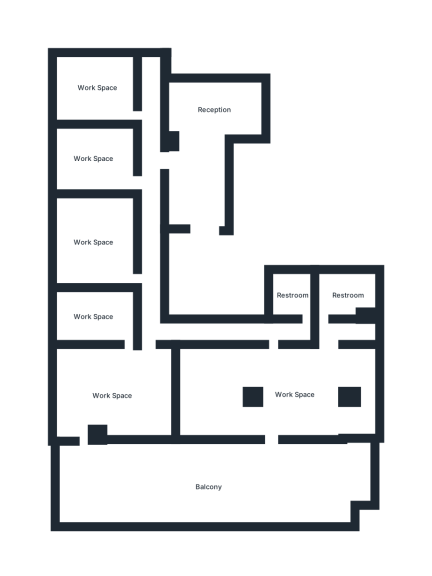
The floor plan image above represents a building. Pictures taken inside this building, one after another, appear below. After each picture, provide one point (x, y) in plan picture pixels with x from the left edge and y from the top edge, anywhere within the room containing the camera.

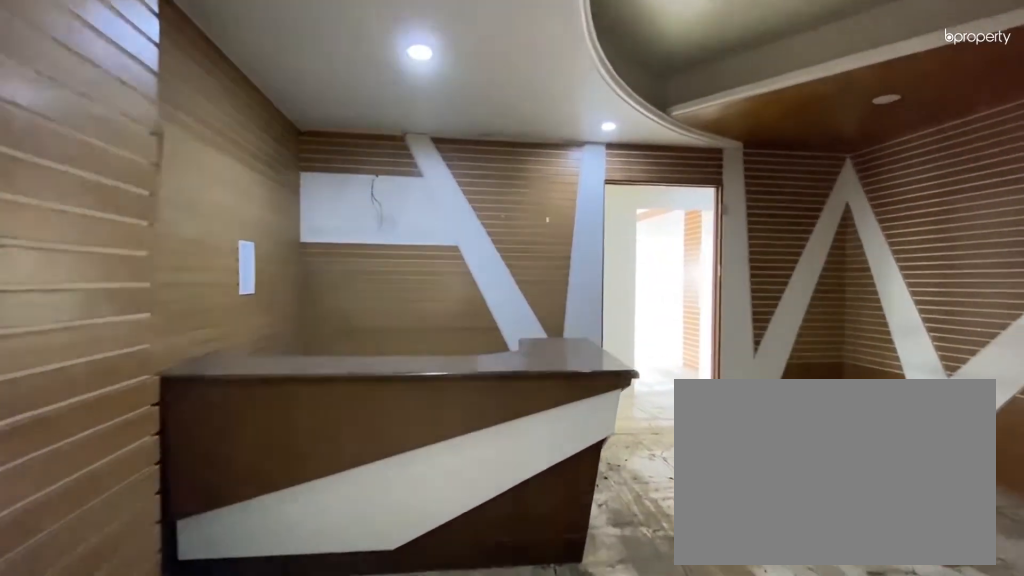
(202, 115)
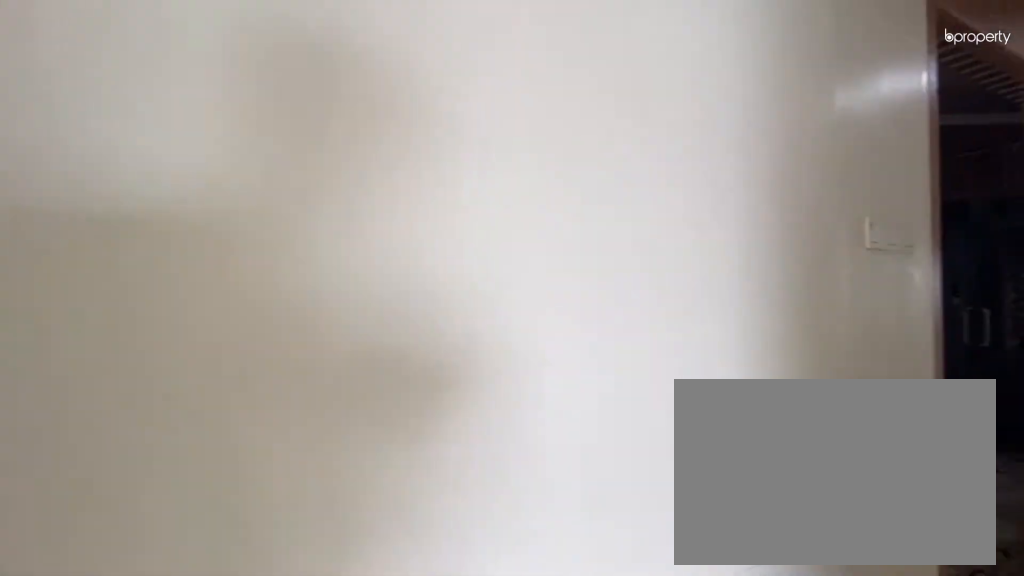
(151, 141)
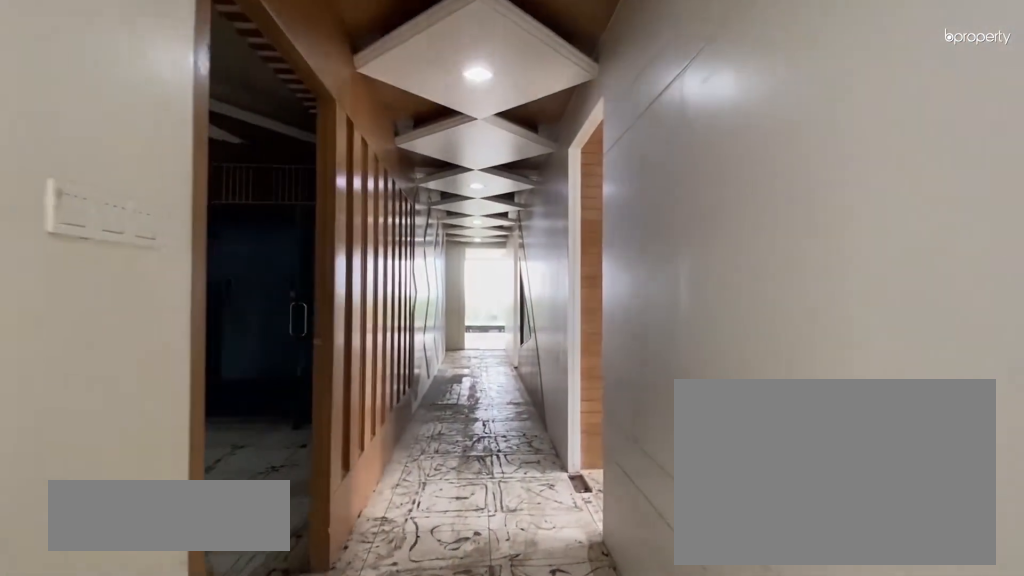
(151, 284)
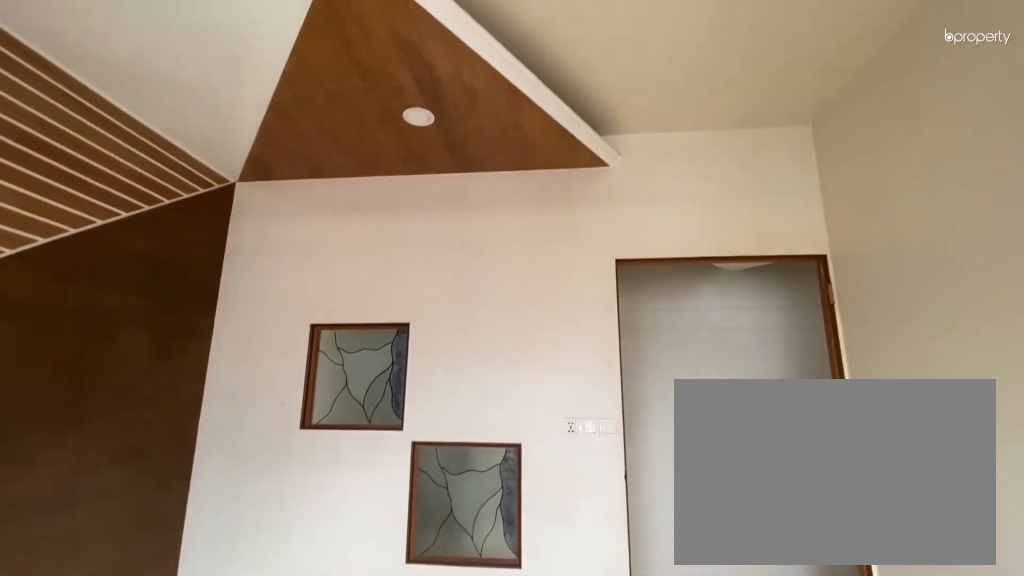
(96, 88)
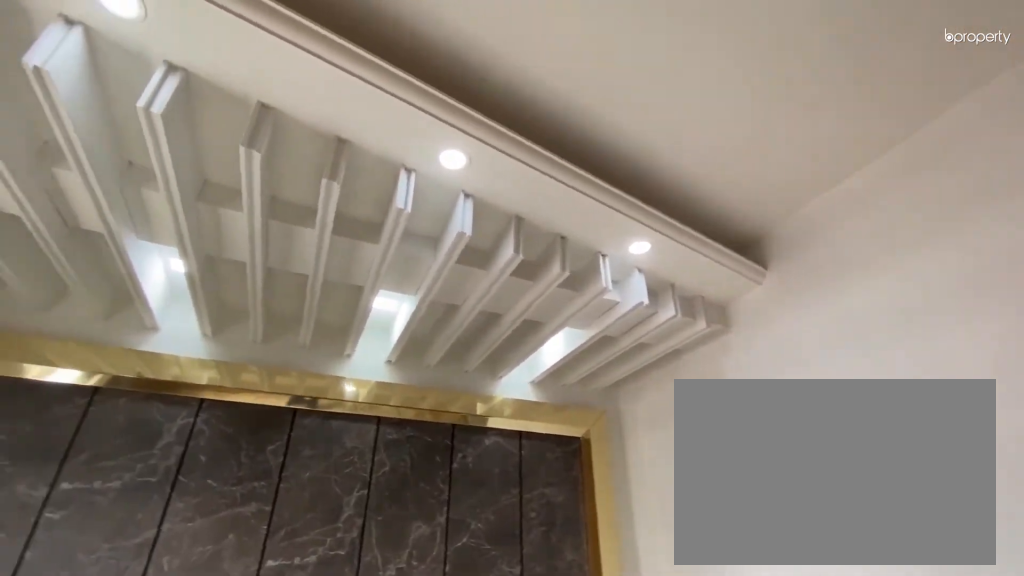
(96, 158)
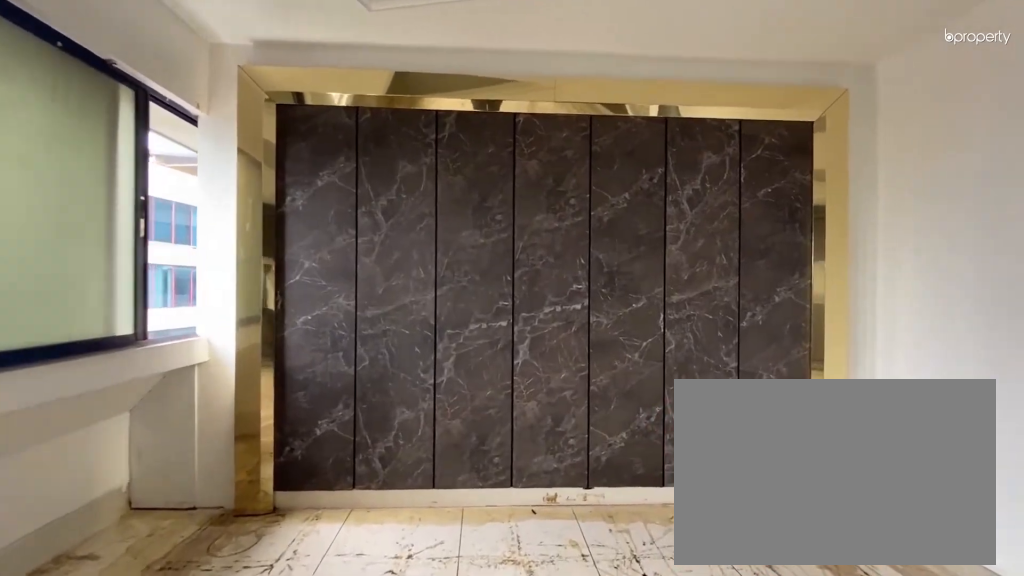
(94, 243)
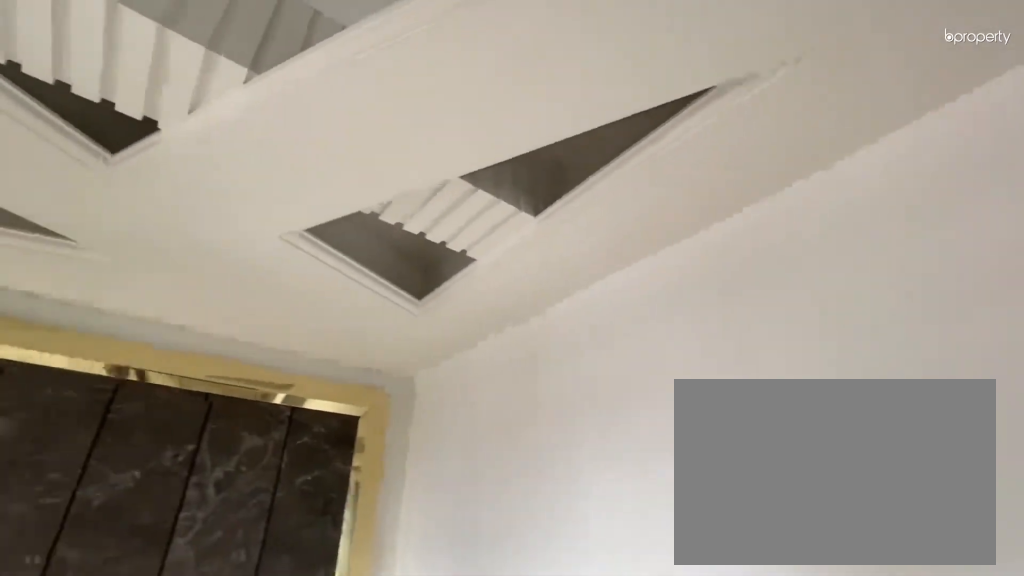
(94, 243)
